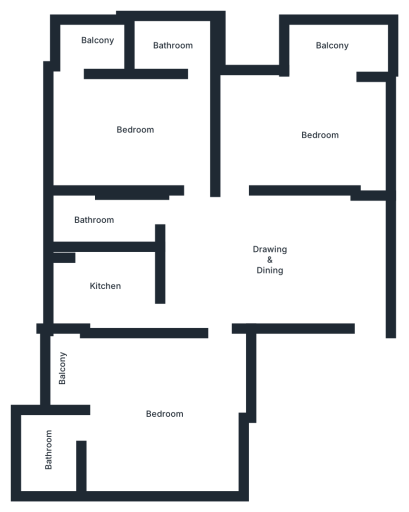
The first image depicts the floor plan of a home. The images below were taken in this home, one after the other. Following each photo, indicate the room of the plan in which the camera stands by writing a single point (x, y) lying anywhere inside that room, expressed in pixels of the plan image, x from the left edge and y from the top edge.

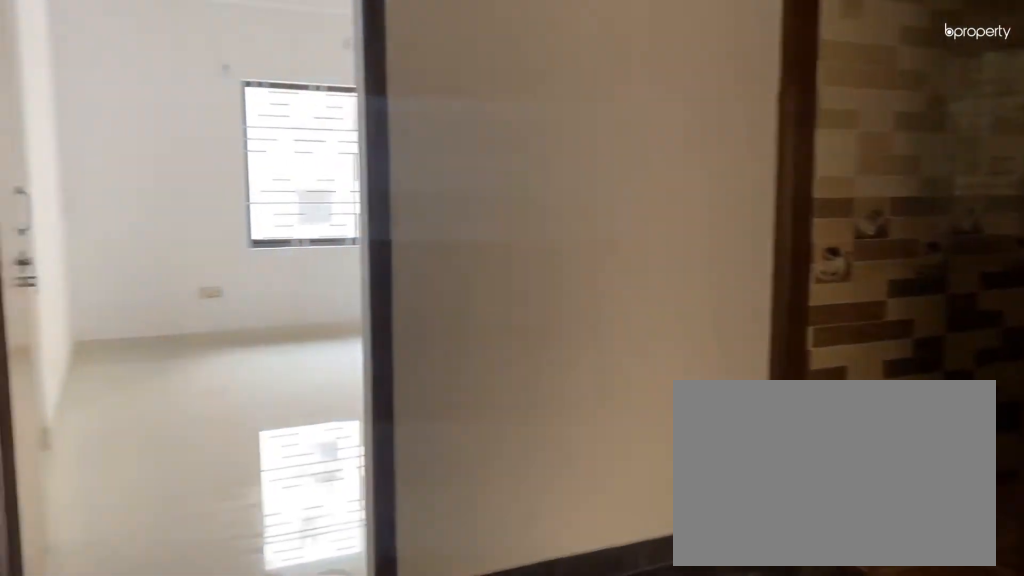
(271, 248)
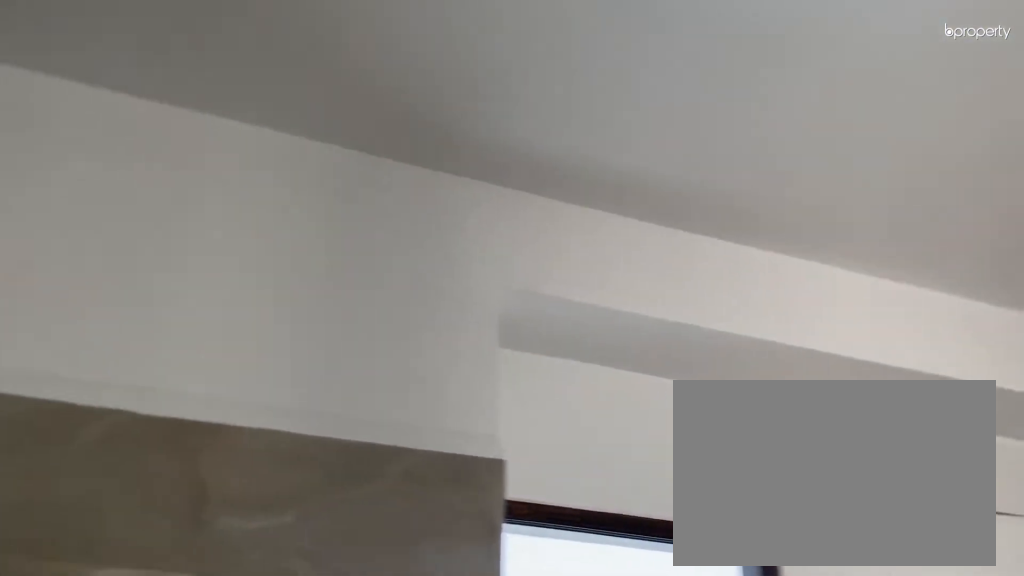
(271, 248)
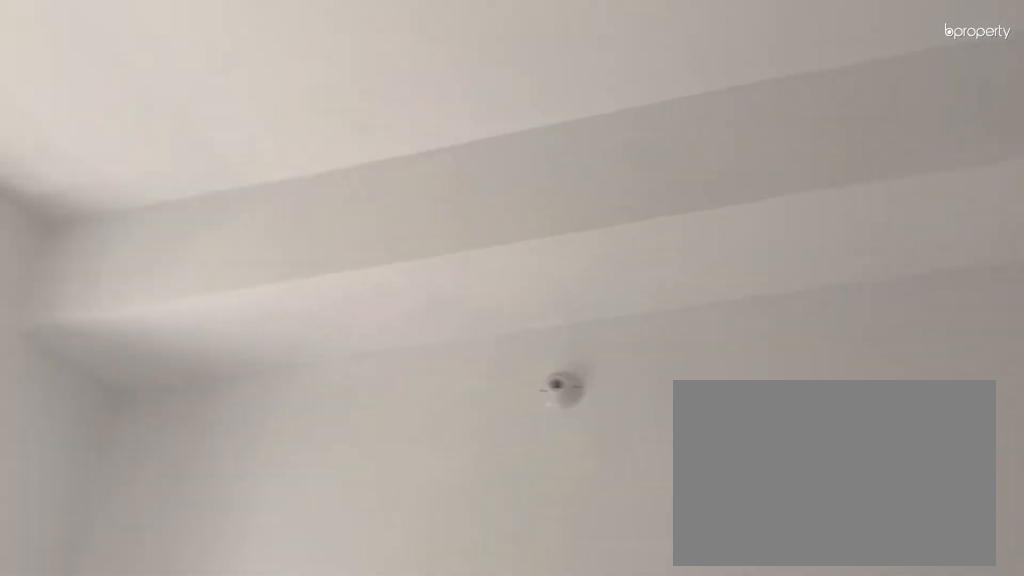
(323, 133)
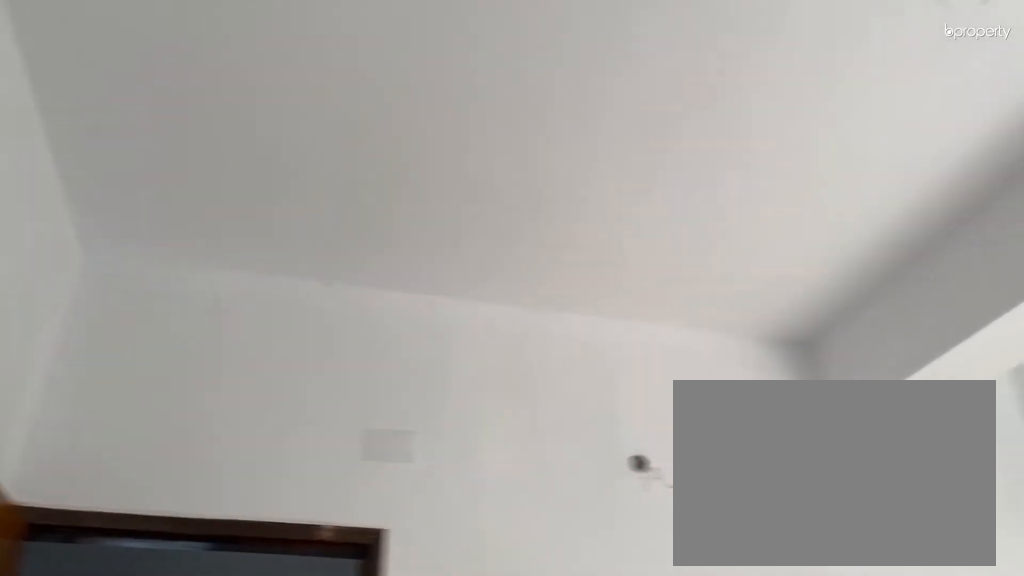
(140, 126)
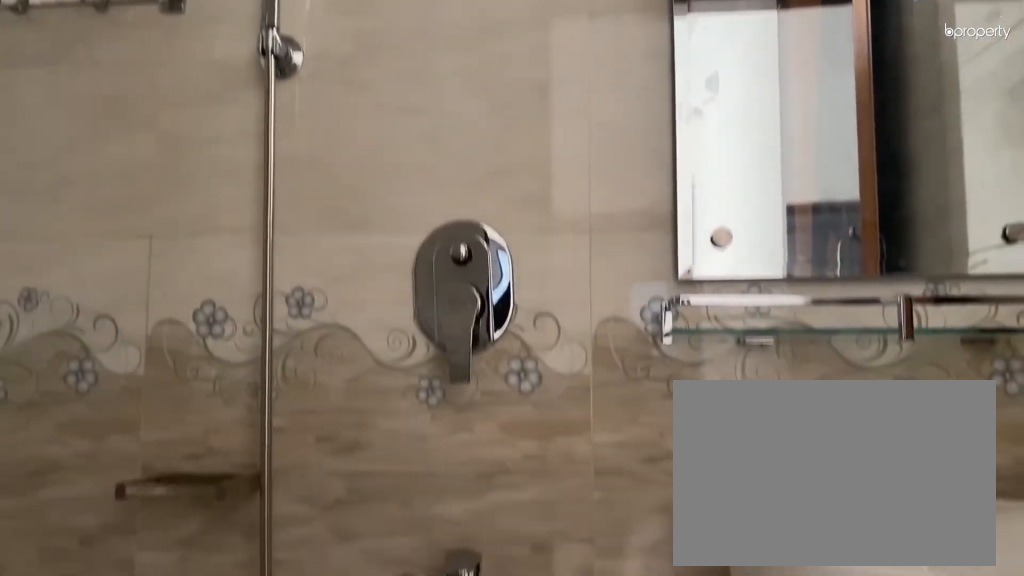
(172, 42)
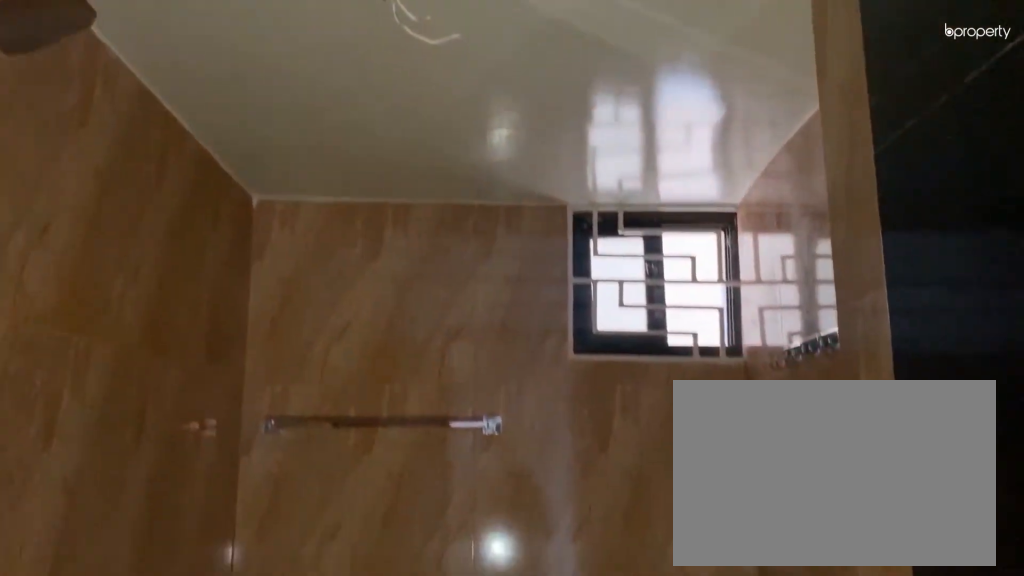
(104, 219)
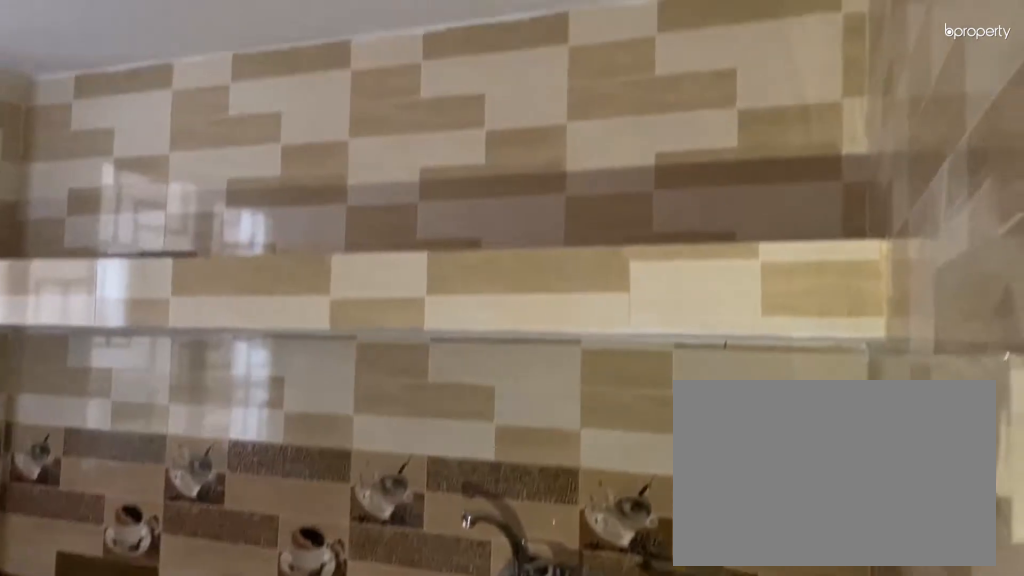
(104, 281)
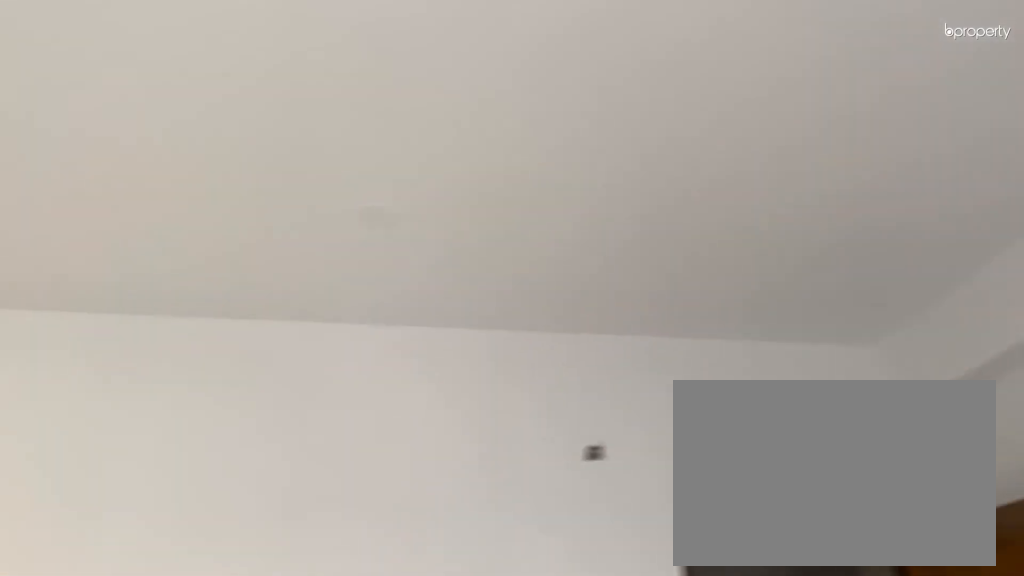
(166, 415)
